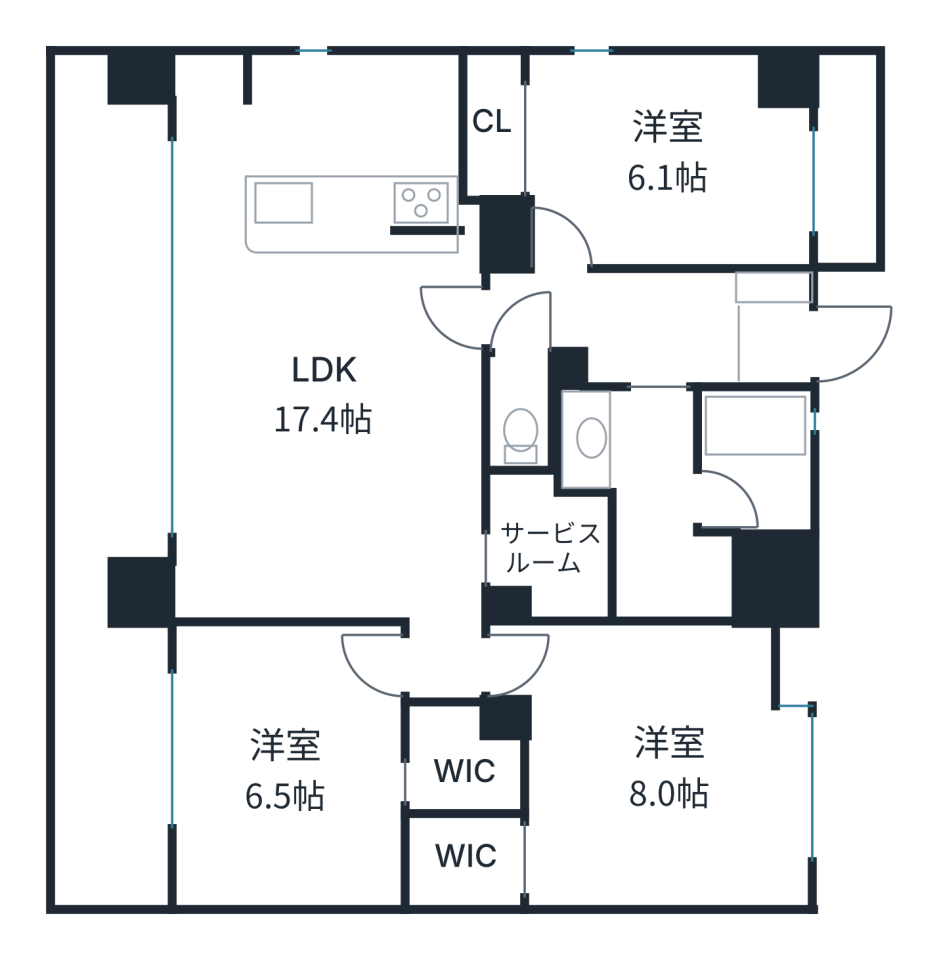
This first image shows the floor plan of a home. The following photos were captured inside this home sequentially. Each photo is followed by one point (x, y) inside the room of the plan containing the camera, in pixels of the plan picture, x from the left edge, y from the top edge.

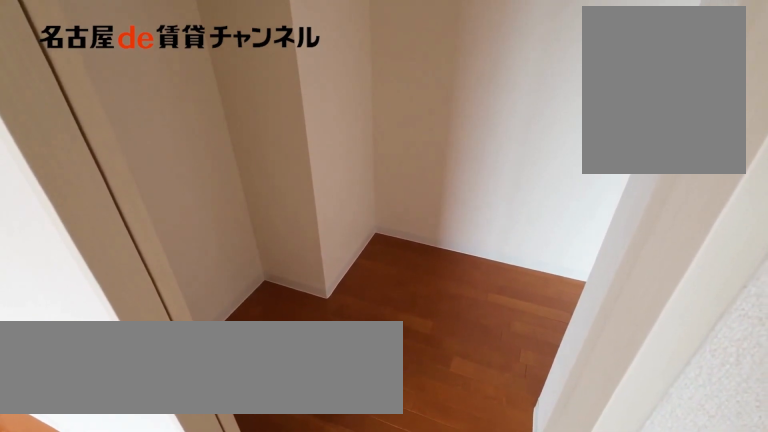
(547, 547)
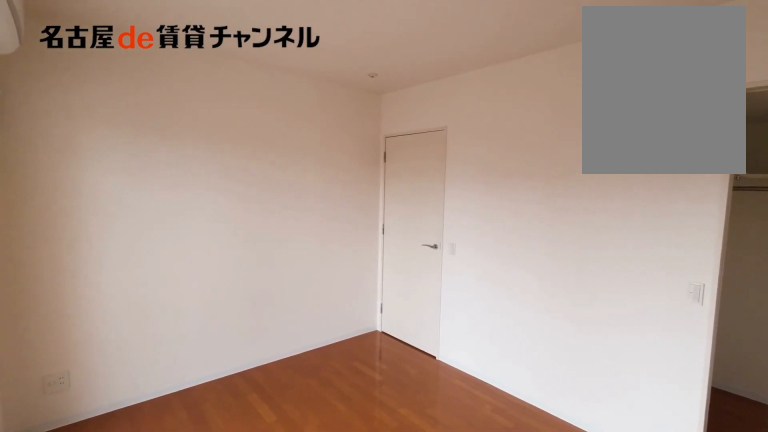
(319, 780)
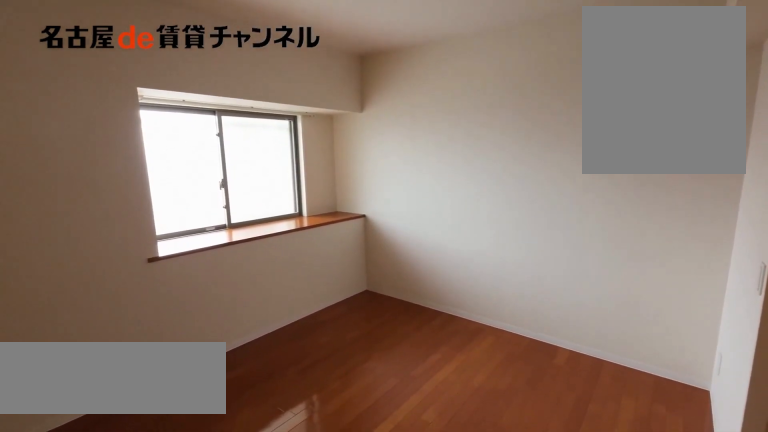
(627, 759)
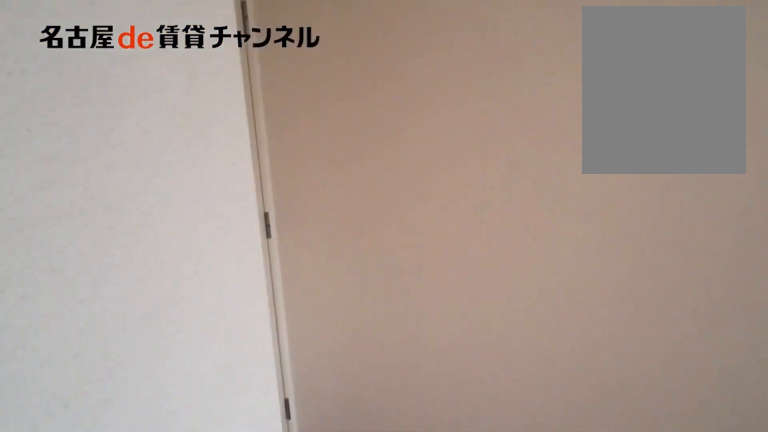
(627, 759)
